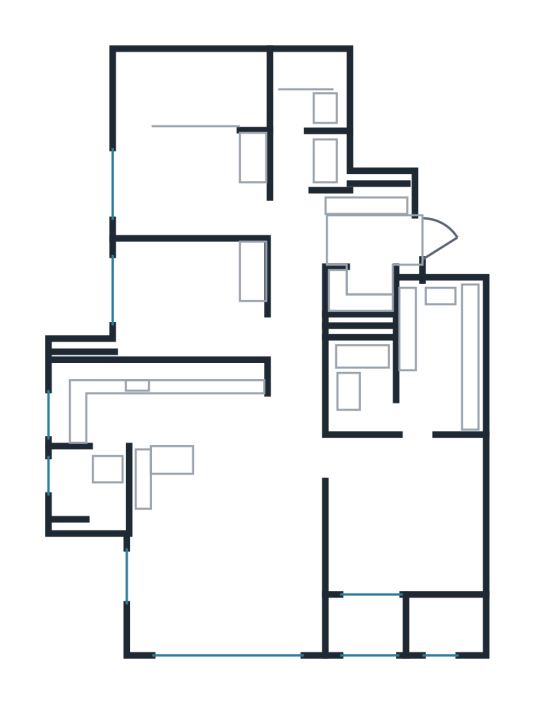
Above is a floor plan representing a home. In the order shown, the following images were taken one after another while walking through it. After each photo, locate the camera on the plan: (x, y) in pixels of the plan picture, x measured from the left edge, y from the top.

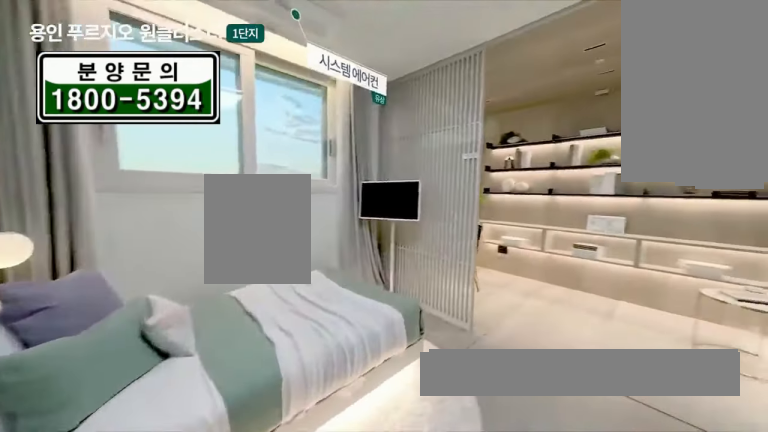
(195, 155)
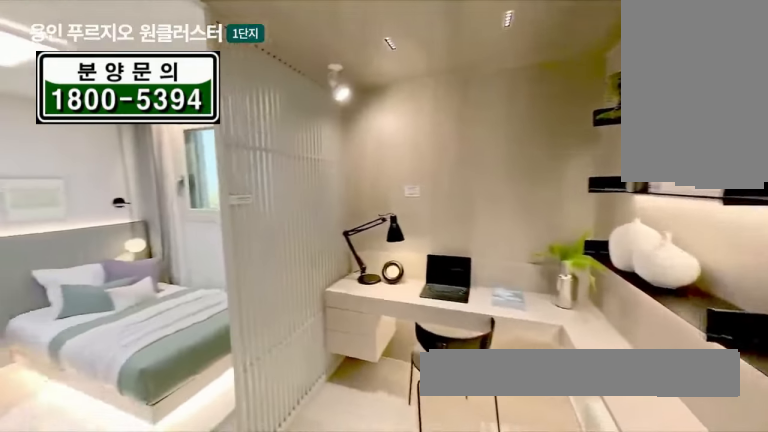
(195, 155)
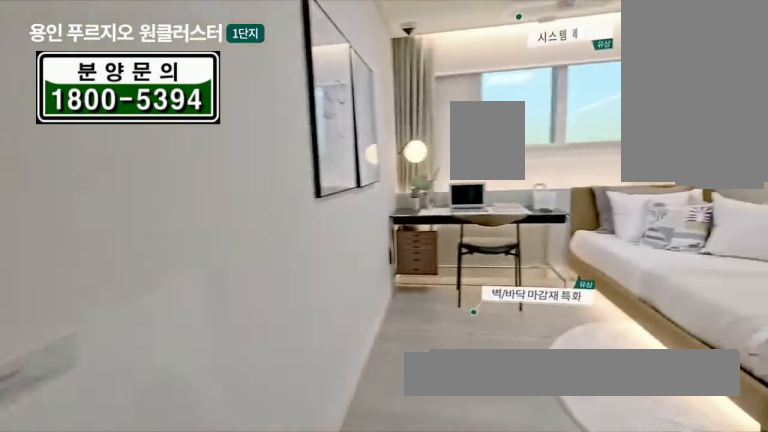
(193, 313)
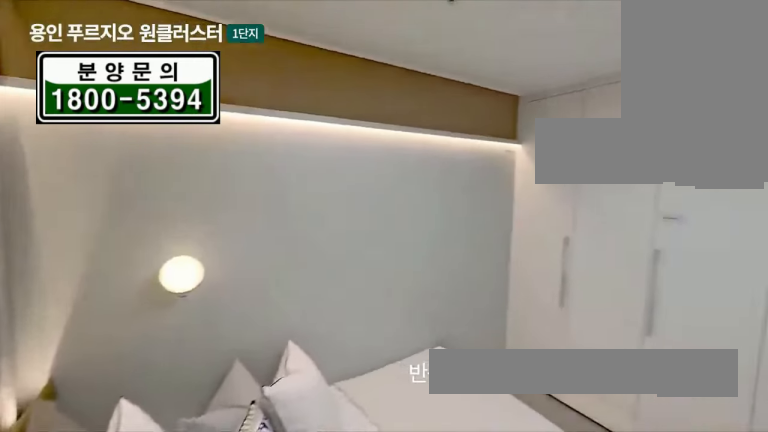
(195, 300)
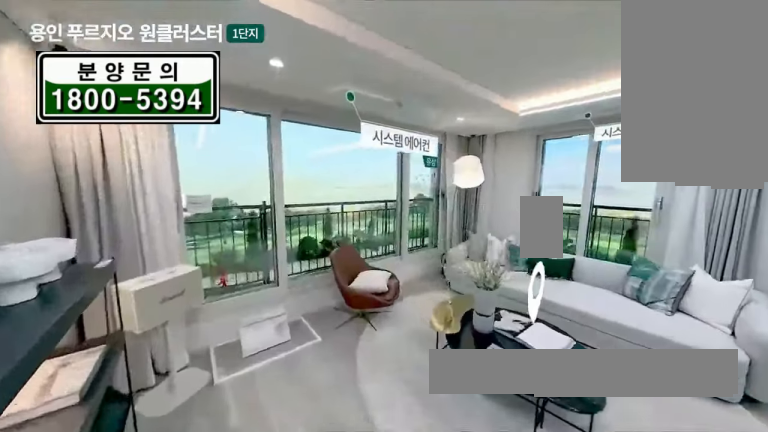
(226, 572)
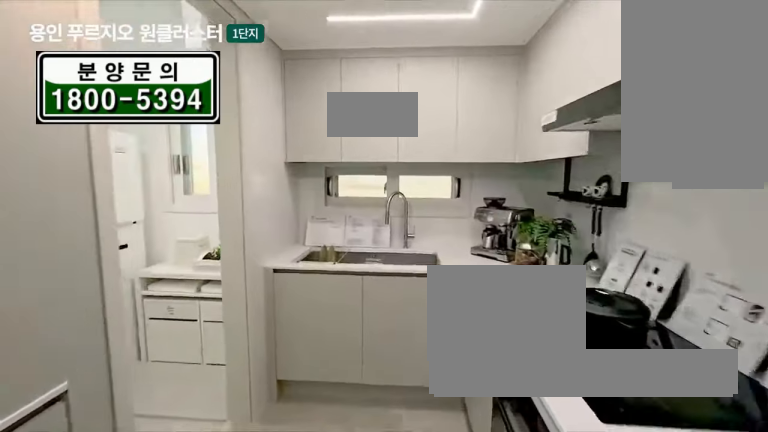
(172, 424)
